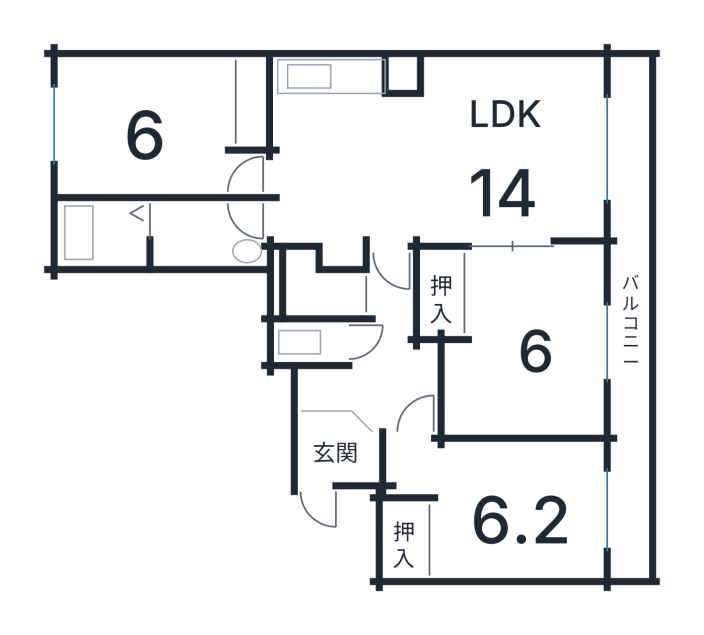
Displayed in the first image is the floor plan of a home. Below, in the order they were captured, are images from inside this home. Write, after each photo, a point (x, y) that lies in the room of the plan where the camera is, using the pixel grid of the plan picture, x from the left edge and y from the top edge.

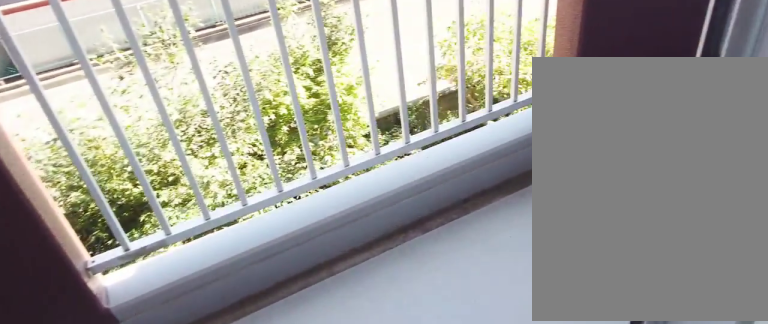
(634, 319)
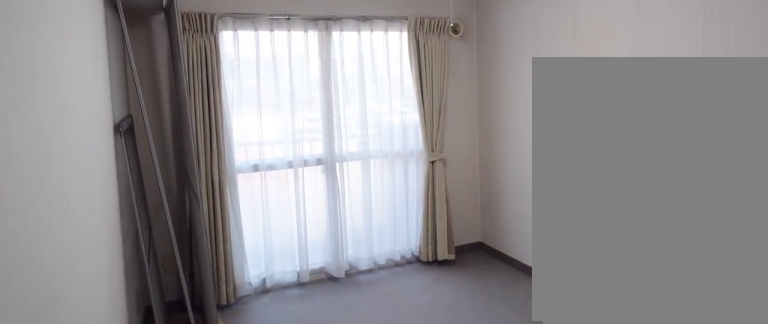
(501, 511)
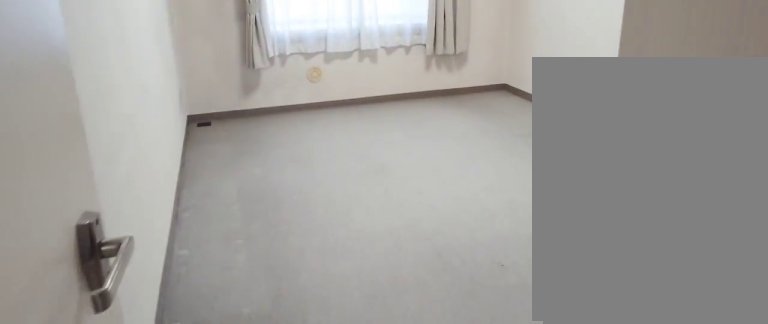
(139, 120)
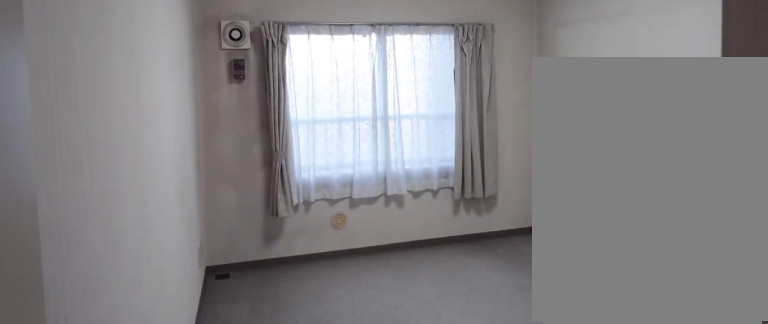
(139, 120)
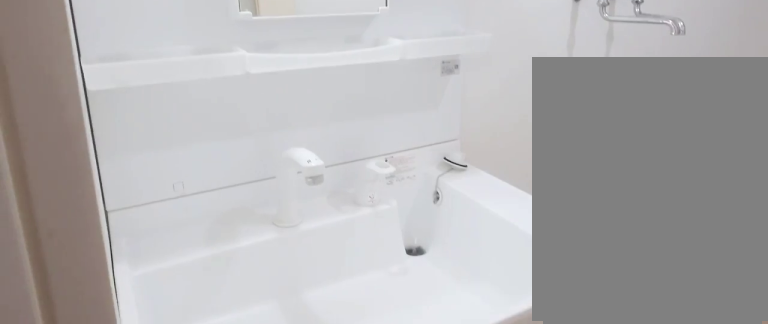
(220, 218)
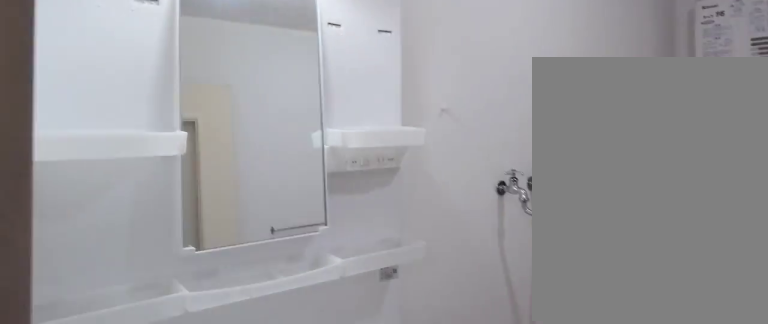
(220, 218)
